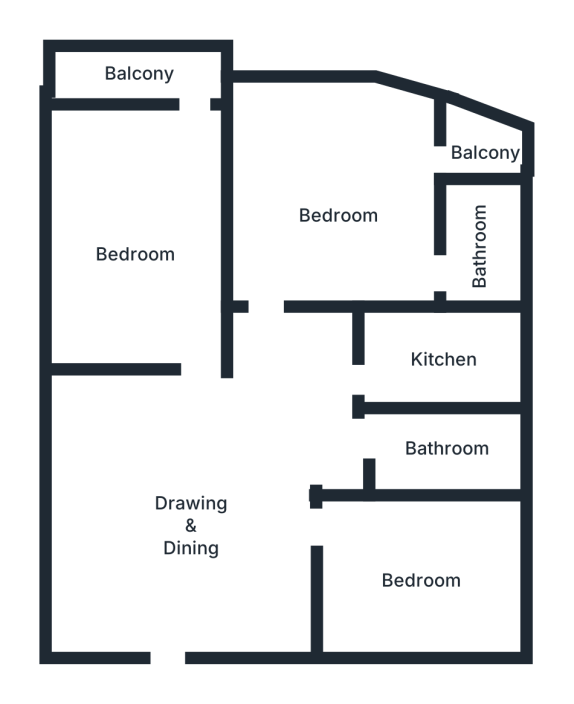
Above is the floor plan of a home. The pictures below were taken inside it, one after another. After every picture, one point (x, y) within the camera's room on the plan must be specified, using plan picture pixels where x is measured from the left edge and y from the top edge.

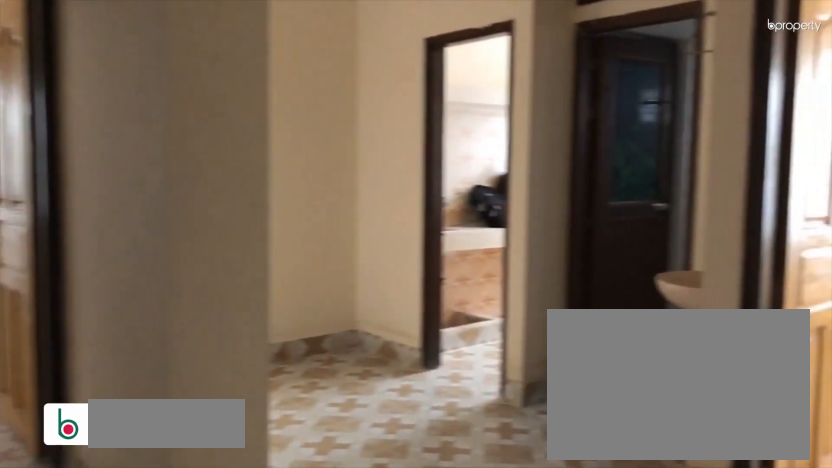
(199, 516)
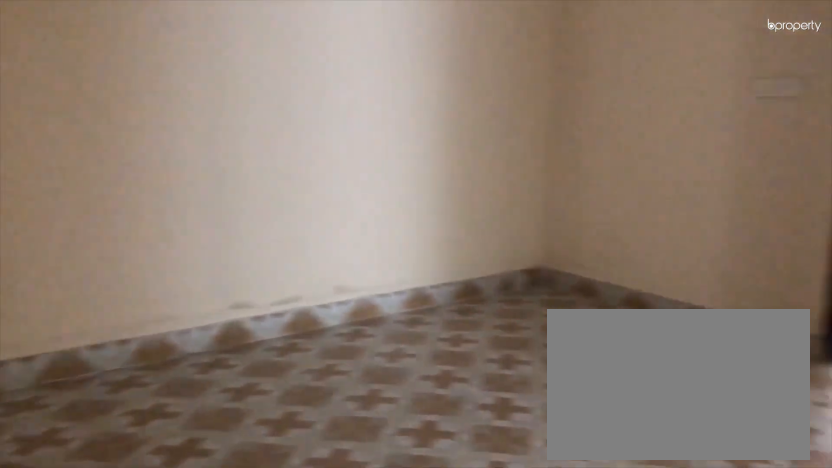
(199, 516)
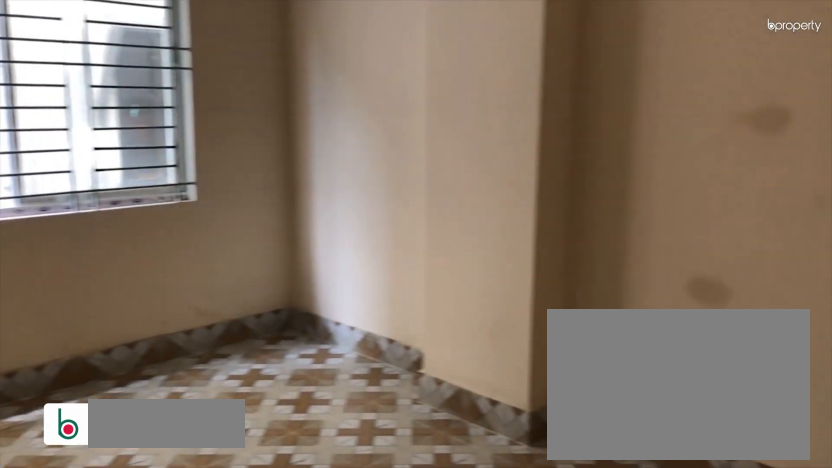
(424, 580)
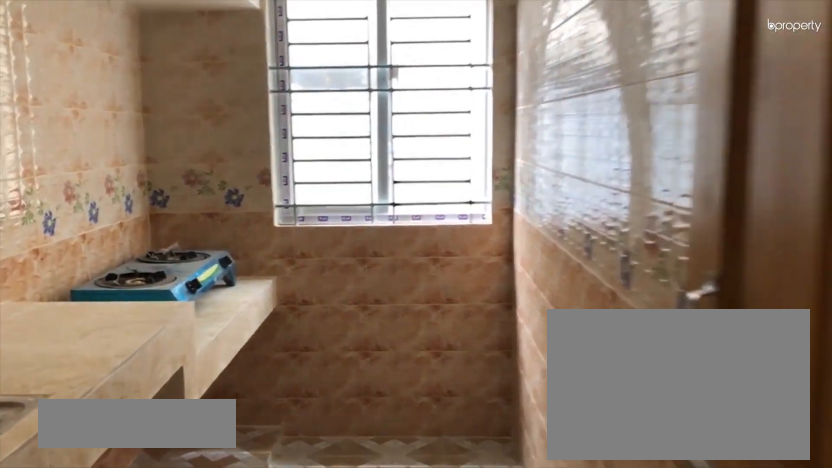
(444, 360)
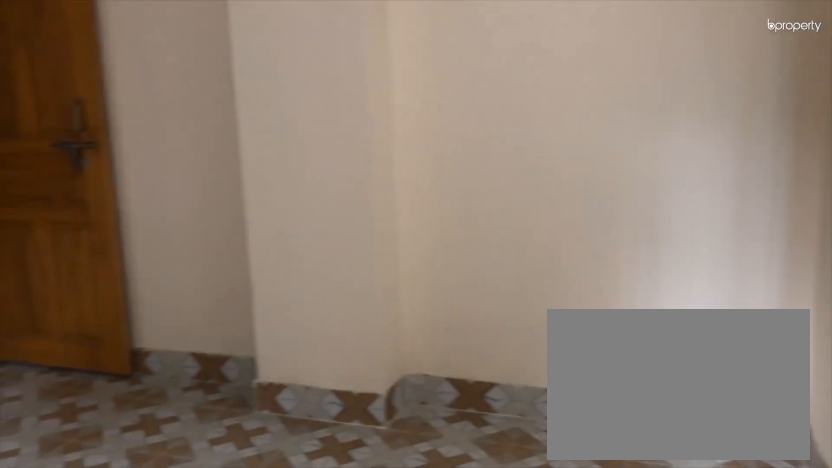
(345, 212)
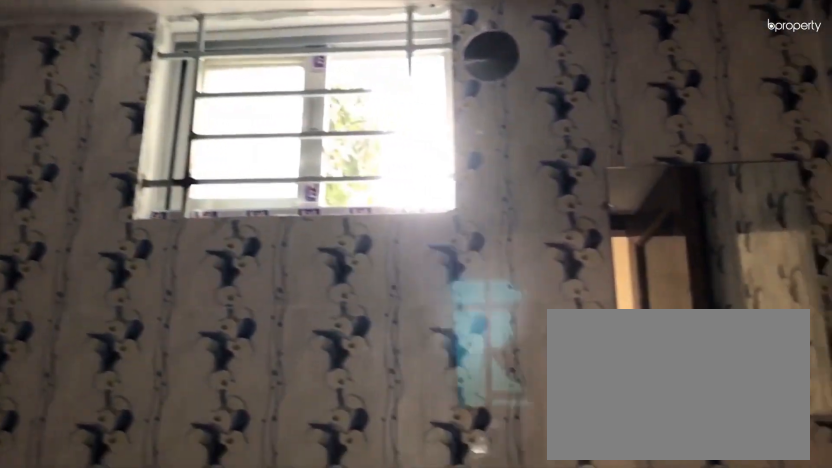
(477, 235)
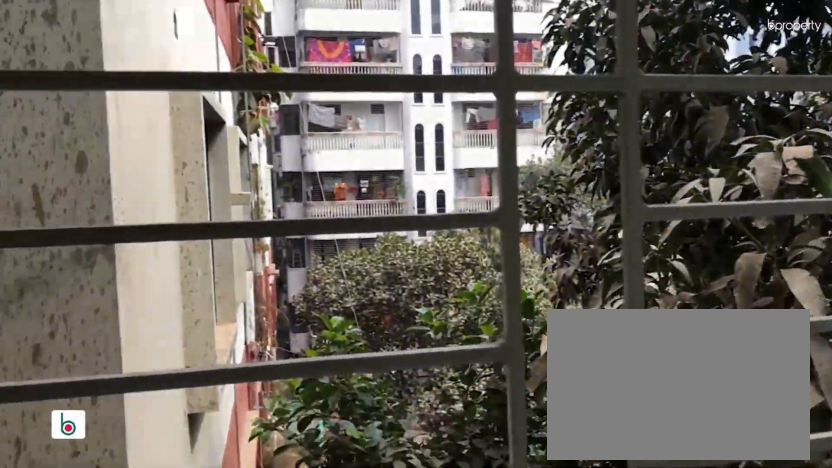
(476, 147)
